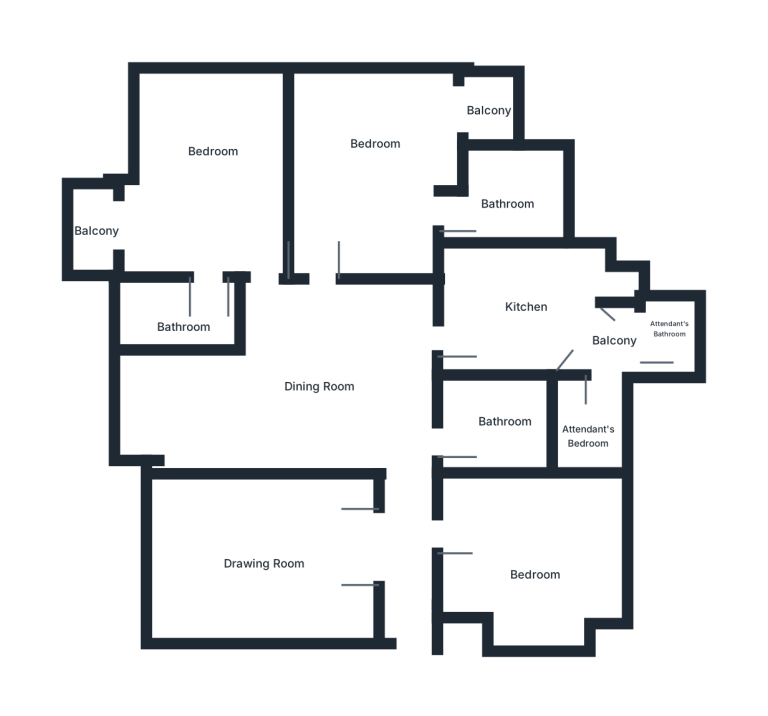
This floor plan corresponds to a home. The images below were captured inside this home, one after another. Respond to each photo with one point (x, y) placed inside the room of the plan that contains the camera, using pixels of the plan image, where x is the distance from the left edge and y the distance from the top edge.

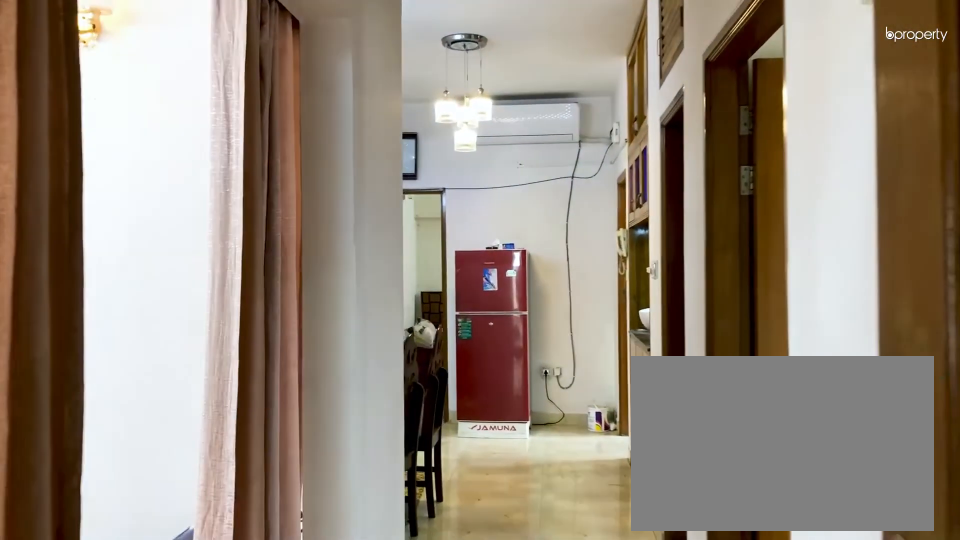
(414, 609)
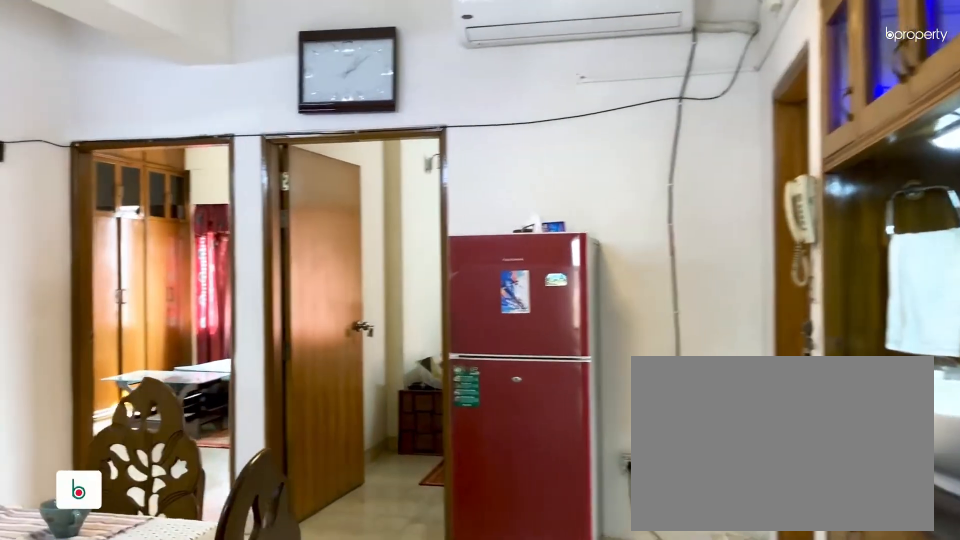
(317, 392)
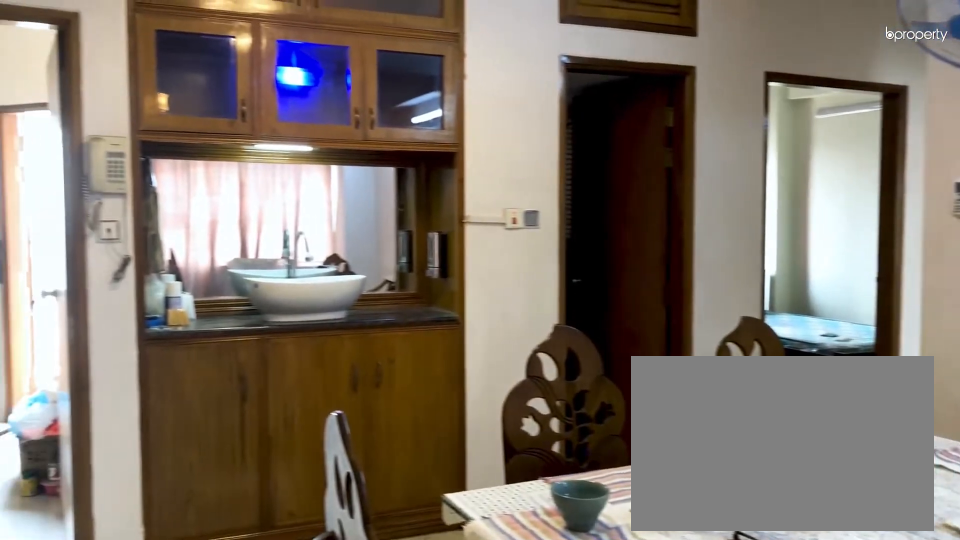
(316, 392)
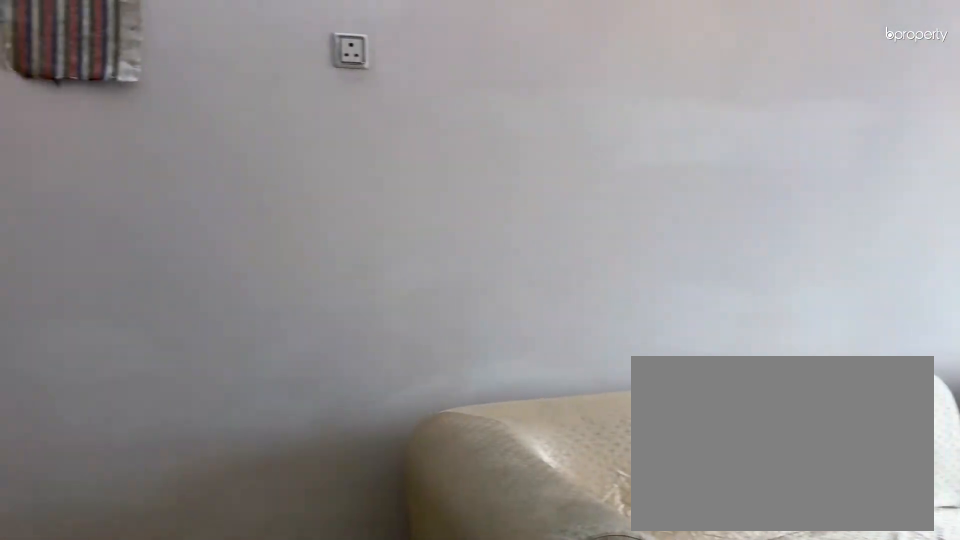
(254, 581)
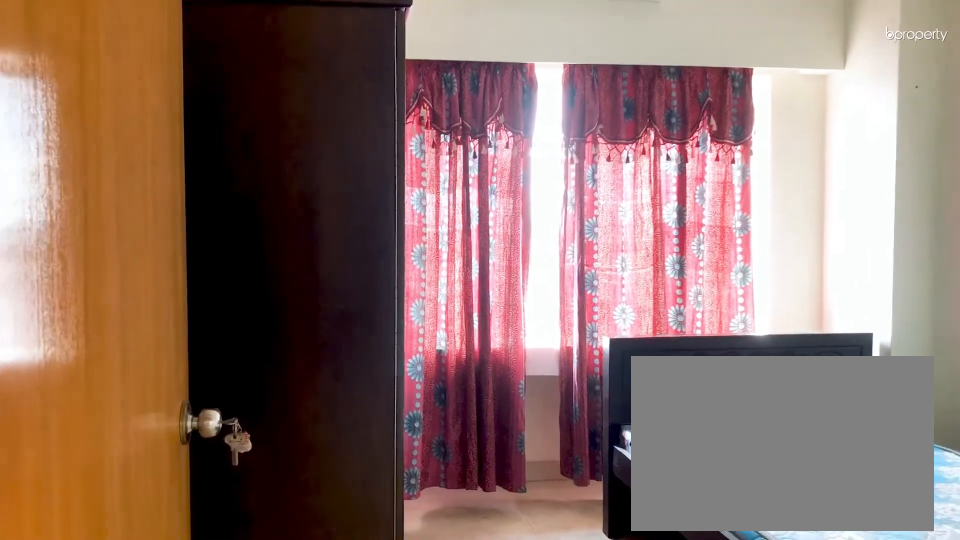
(476, 546)
